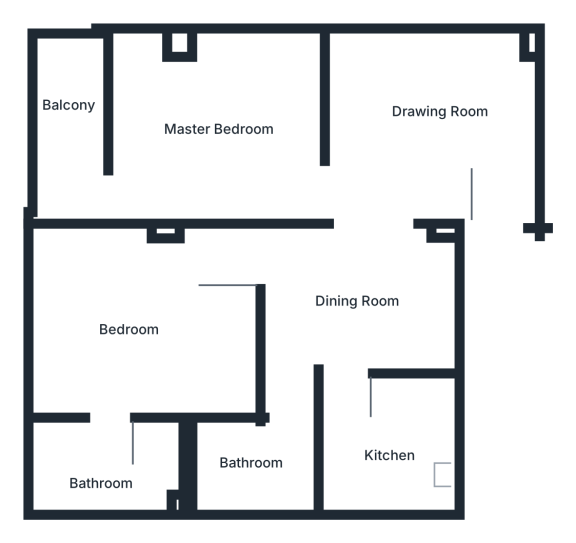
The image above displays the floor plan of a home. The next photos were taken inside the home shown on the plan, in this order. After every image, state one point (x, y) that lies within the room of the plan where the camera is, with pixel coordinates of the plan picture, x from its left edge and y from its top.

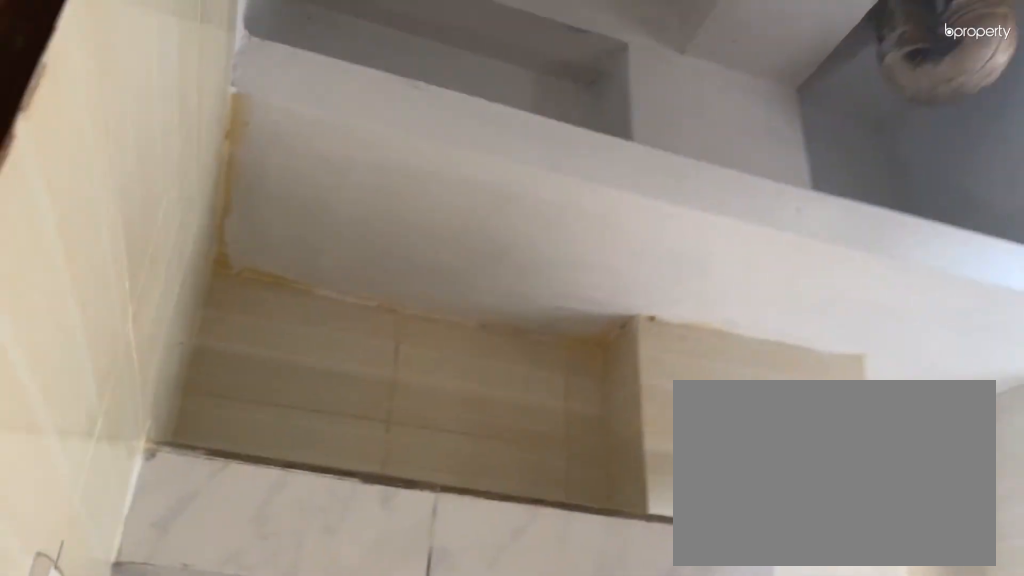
(390, 435)
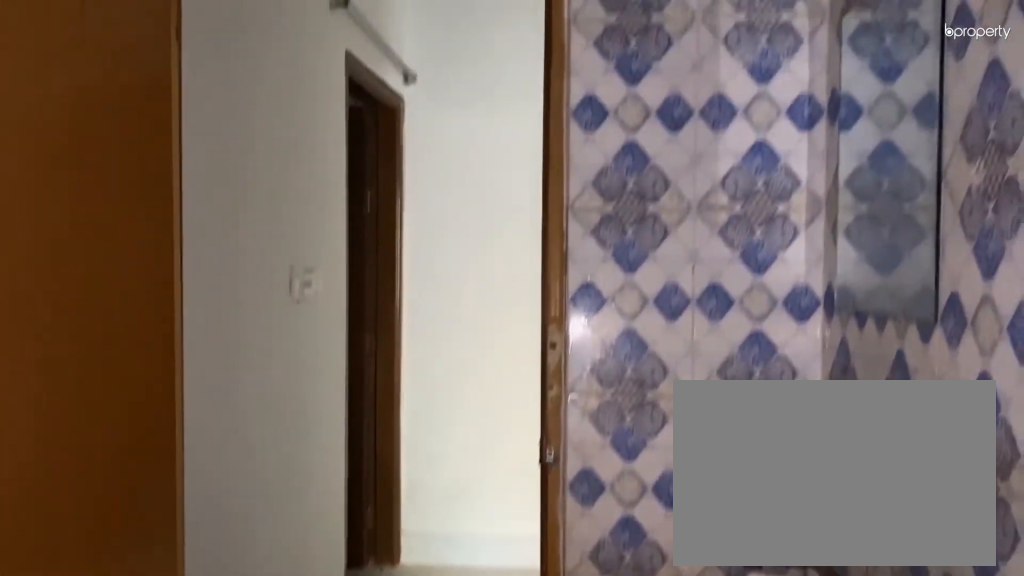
(249, 465)
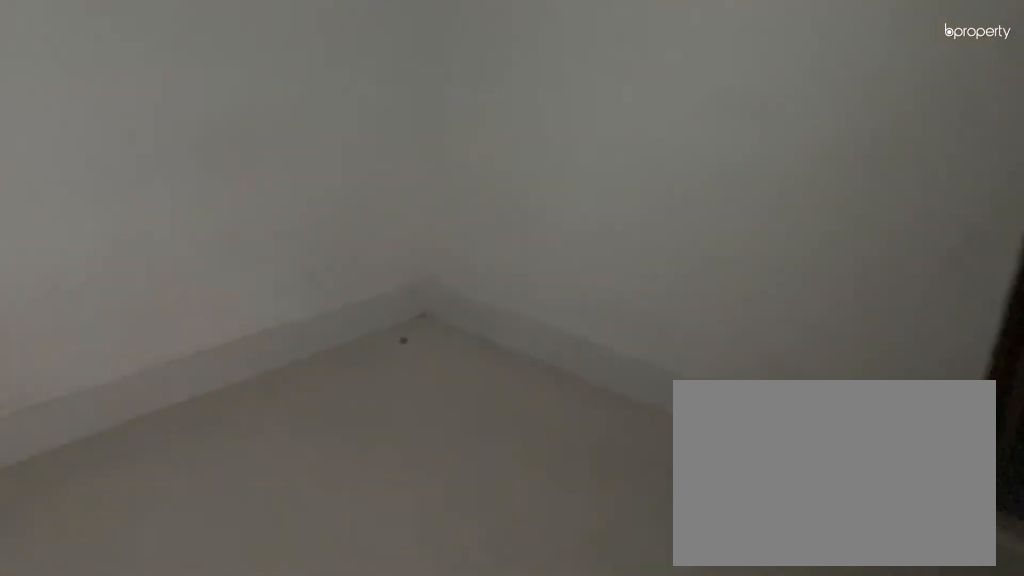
(154, 338)
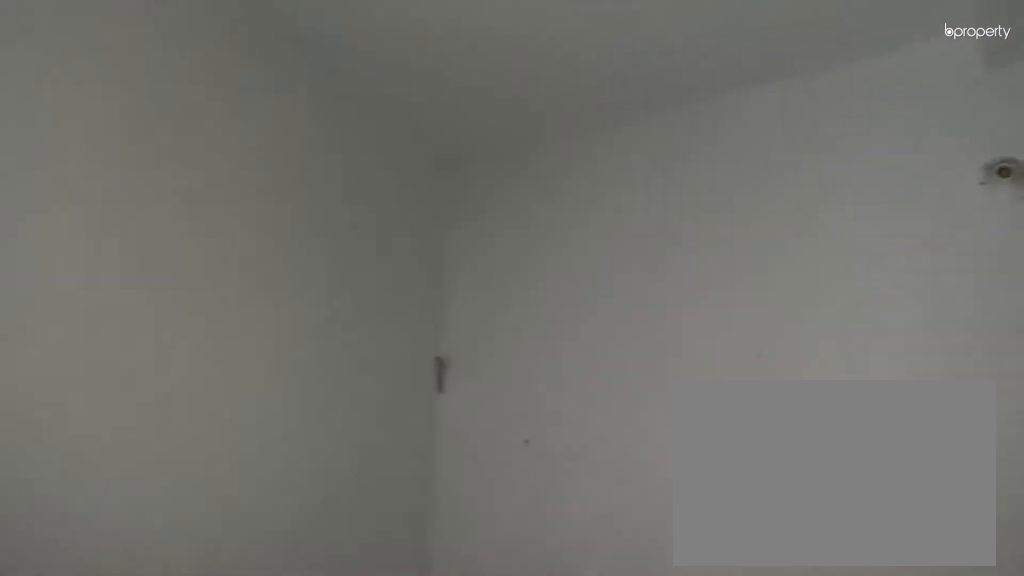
(154, 338)
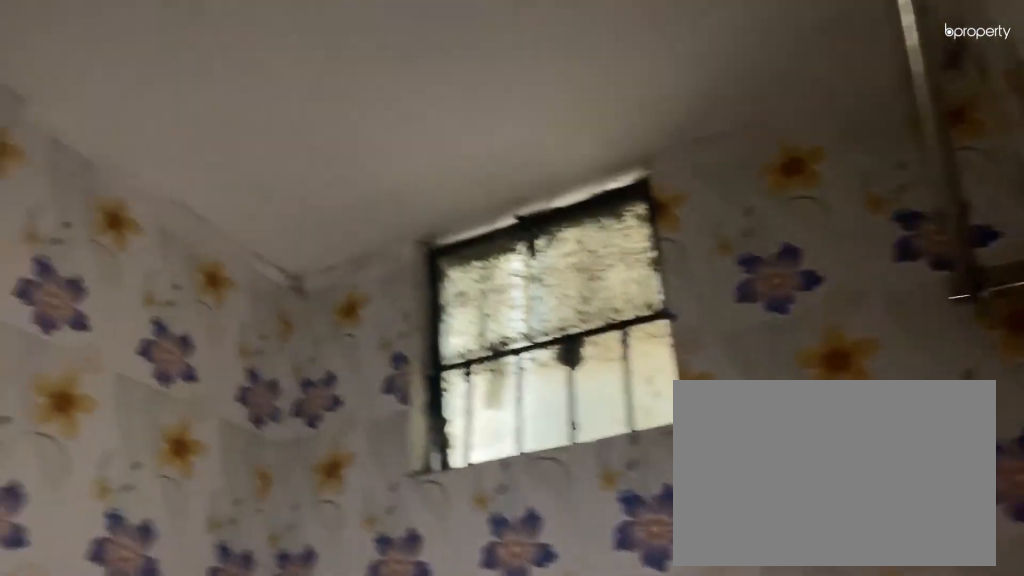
(114, 459)
